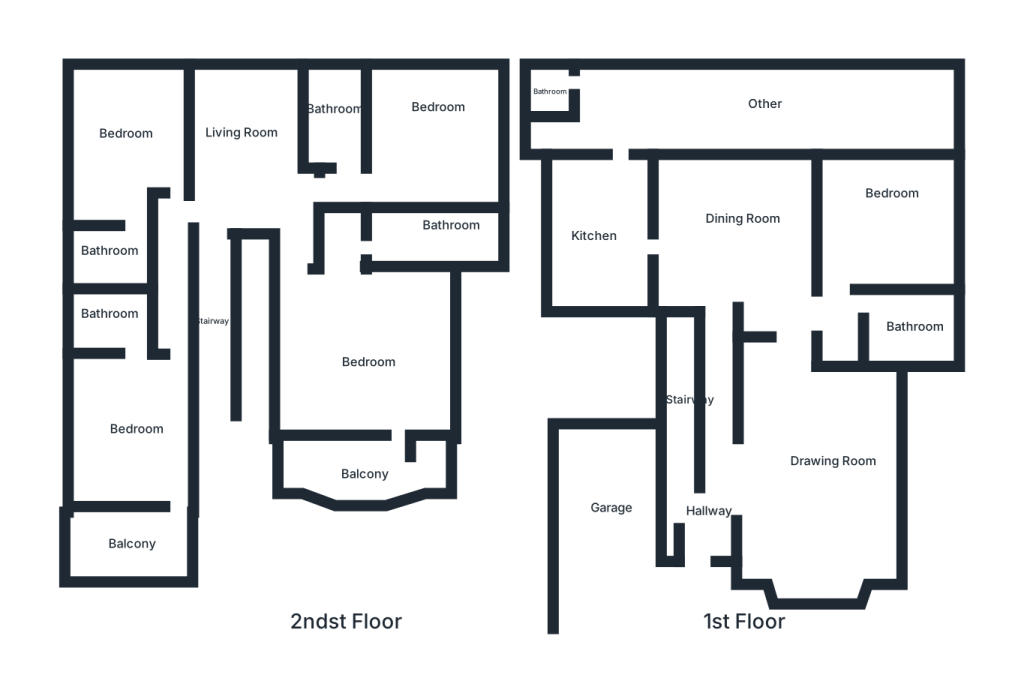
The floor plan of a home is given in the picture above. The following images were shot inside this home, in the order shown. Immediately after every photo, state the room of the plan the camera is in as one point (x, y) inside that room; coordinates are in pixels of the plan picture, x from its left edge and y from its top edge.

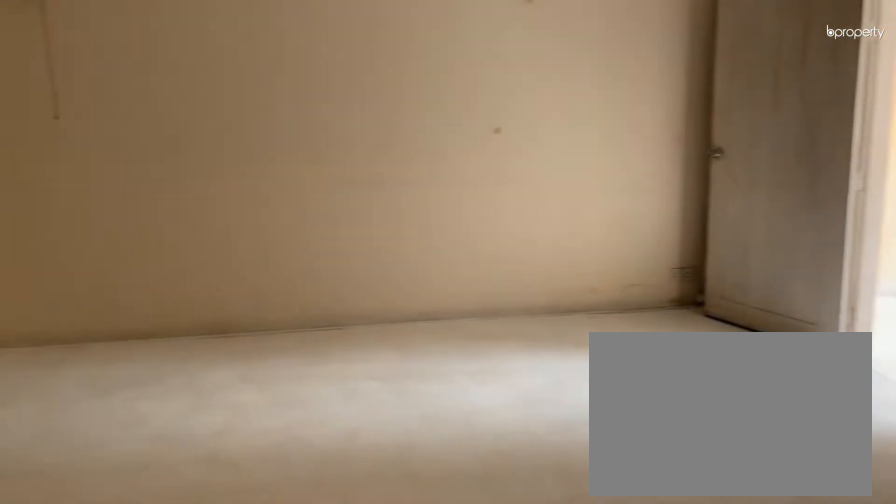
(354, 365)
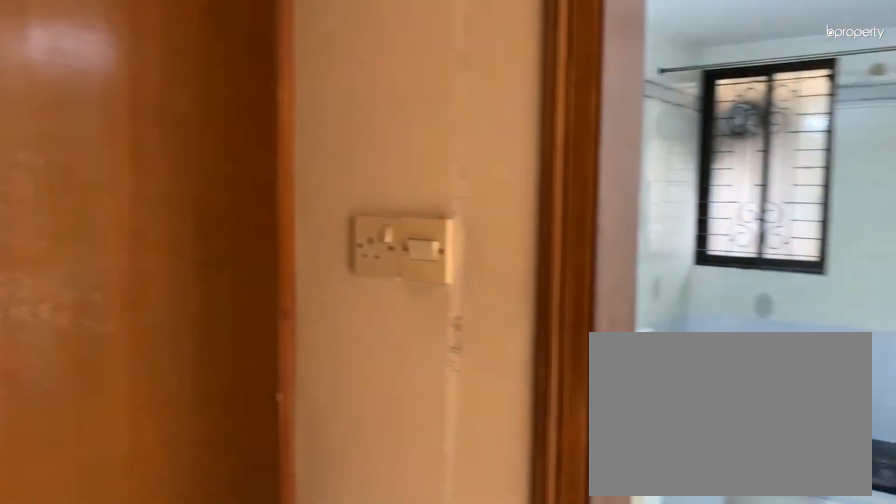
(341, 245)
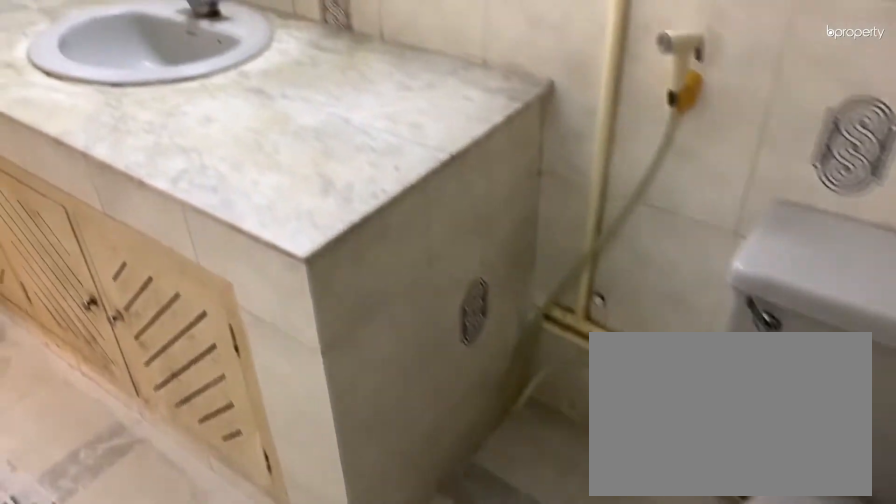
(451, 237)
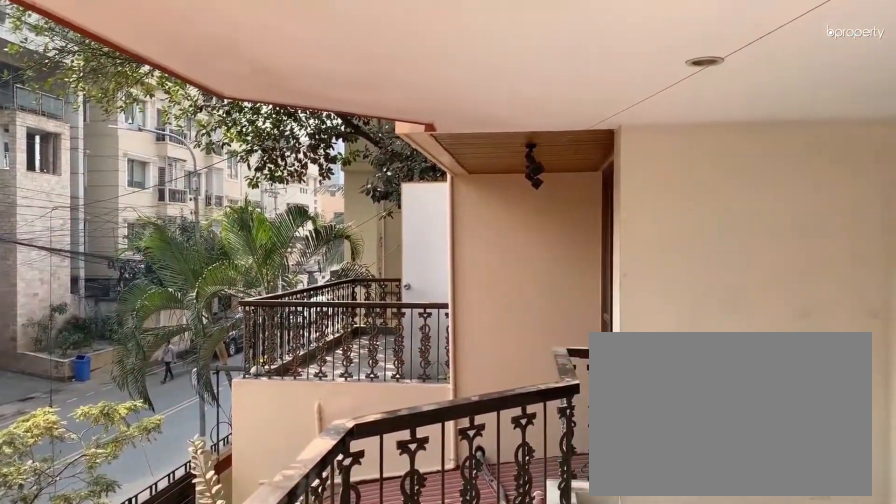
(367, 478)
